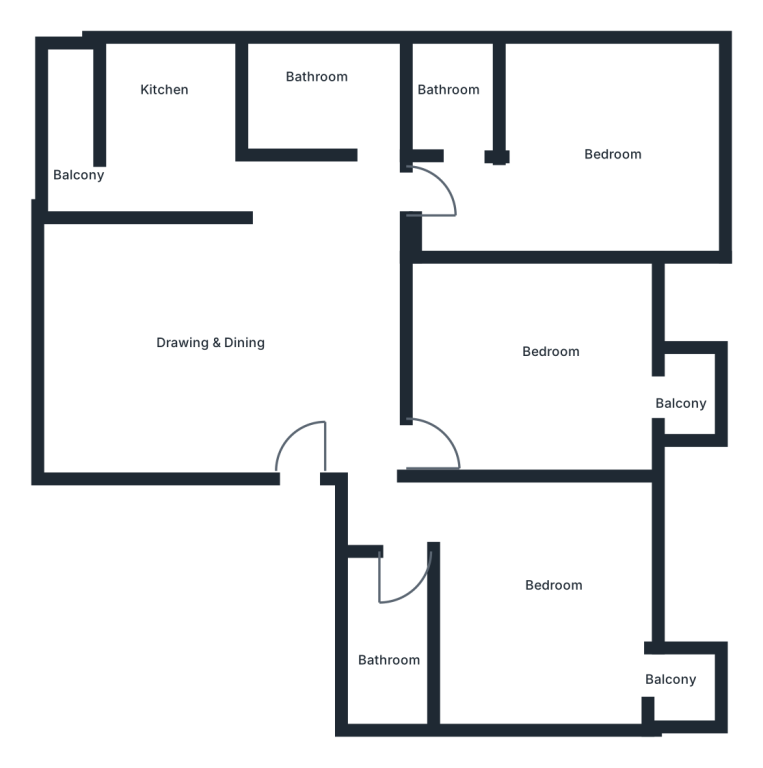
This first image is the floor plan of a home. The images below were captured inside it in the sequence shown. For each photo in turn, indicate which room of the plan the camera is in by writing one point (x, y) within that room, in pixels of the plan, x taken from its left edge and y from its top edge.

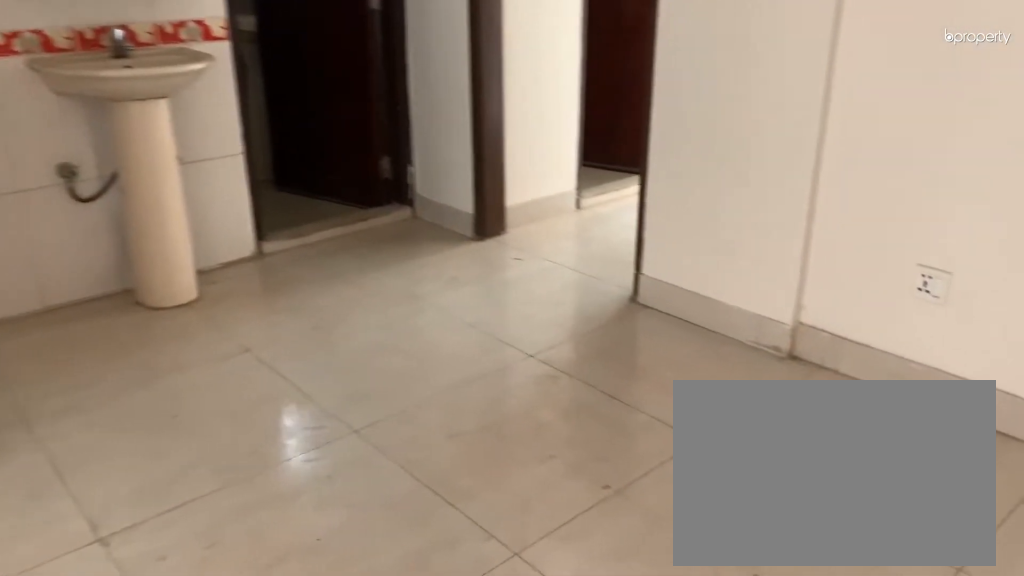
(245, 335)
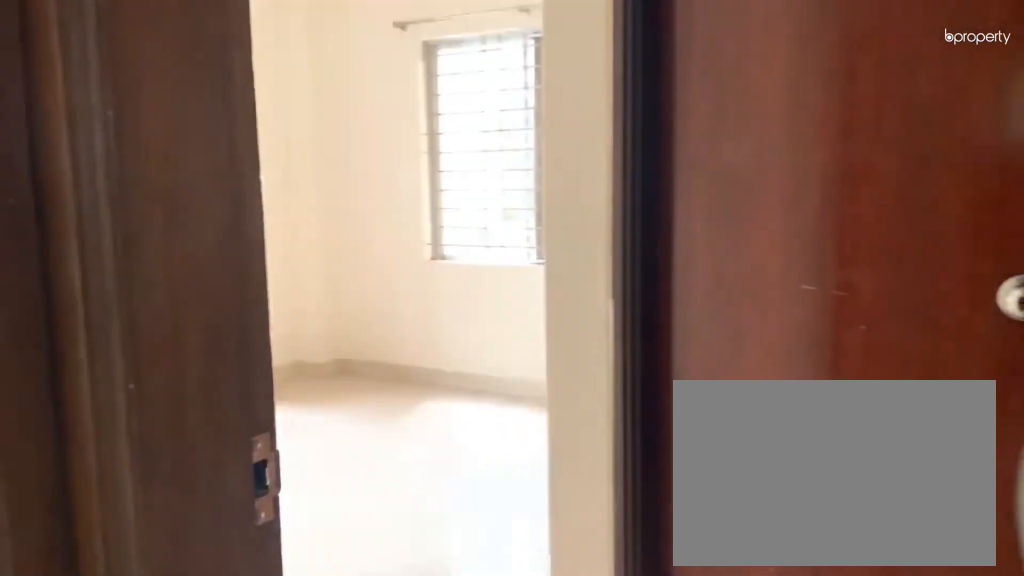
(395, 510)
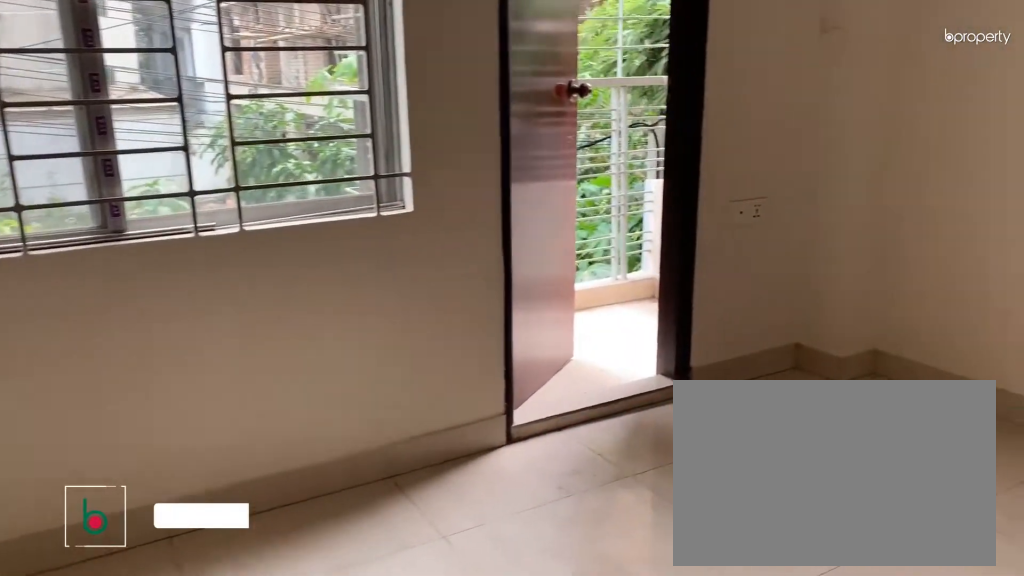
(550, 623)
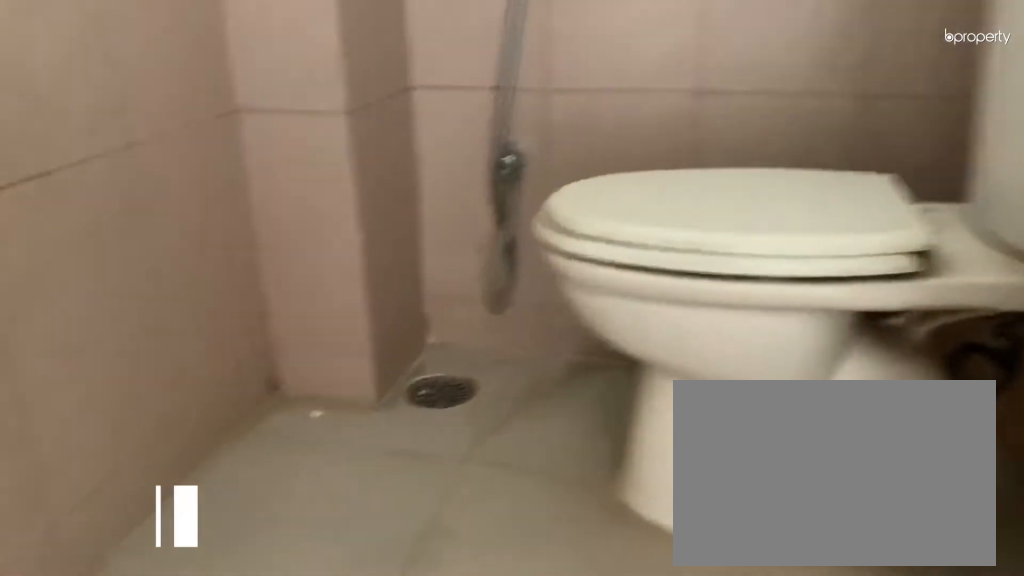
(460, 110)
